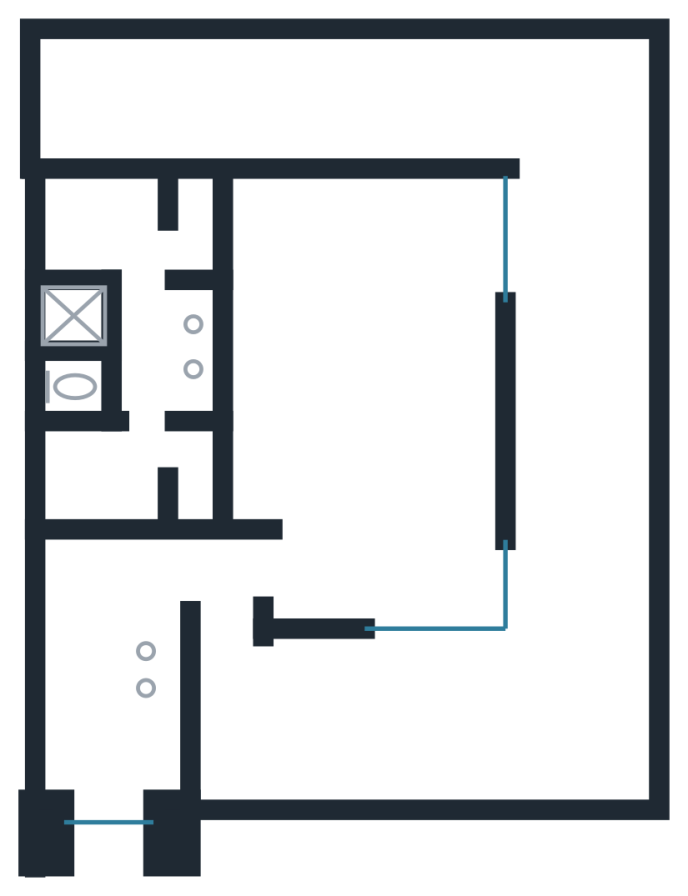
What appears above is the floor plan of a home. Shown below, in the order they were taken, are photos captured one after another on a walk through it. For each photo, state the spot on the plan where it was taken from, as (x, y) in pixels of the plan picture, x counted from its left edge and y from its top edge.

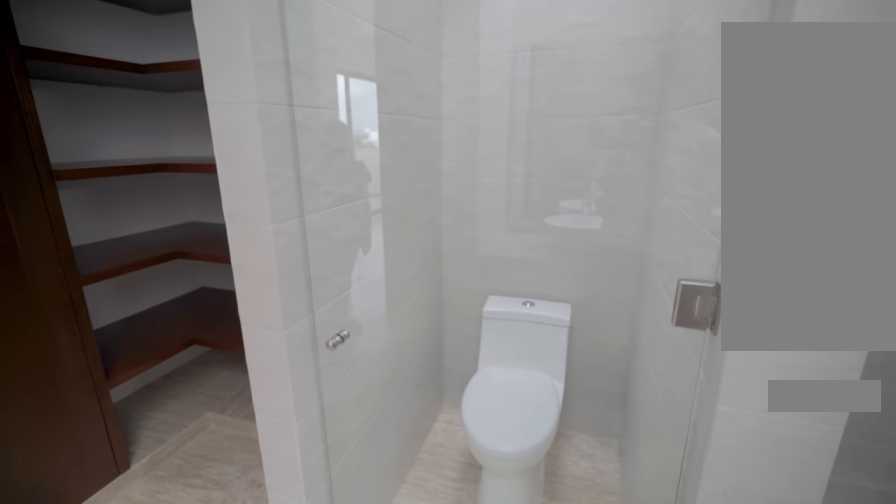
(140, 438)
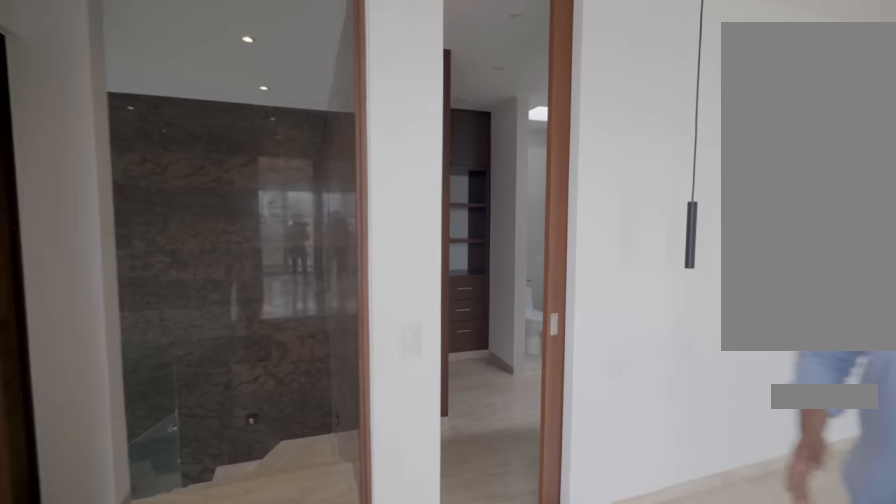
(293, 503)
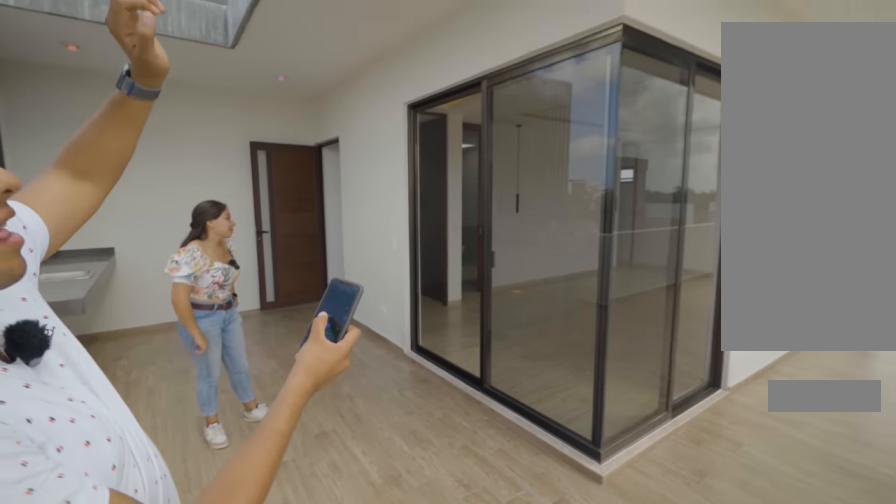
(553, 692)
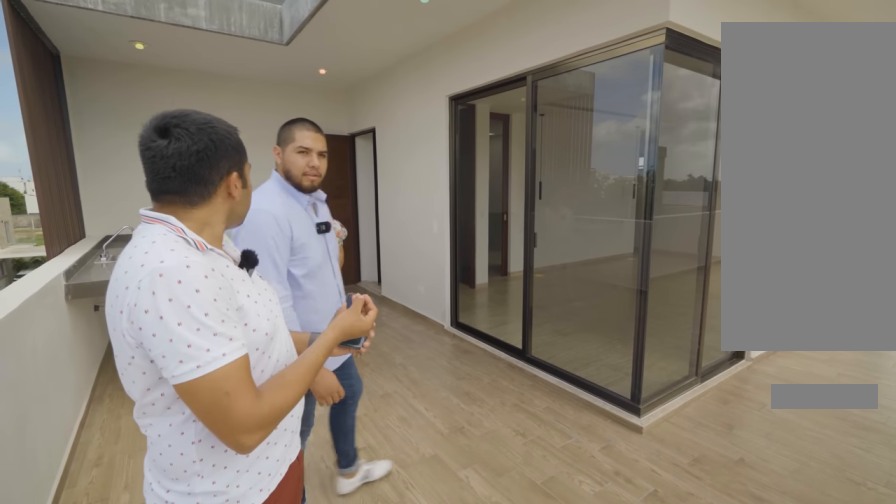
(552, 692)
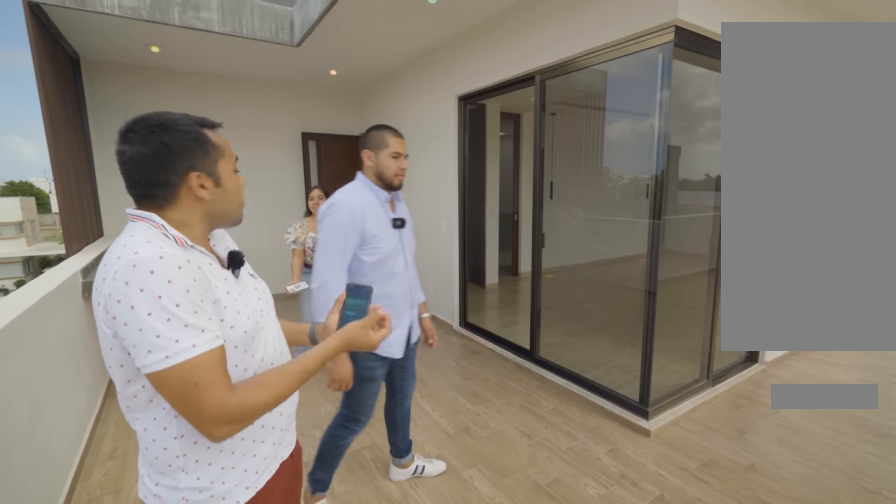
(552, 692)
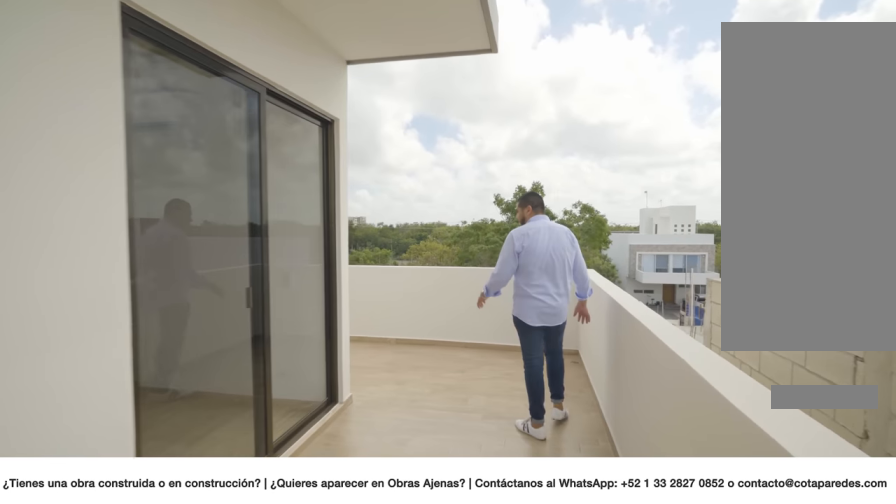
(583, 308)
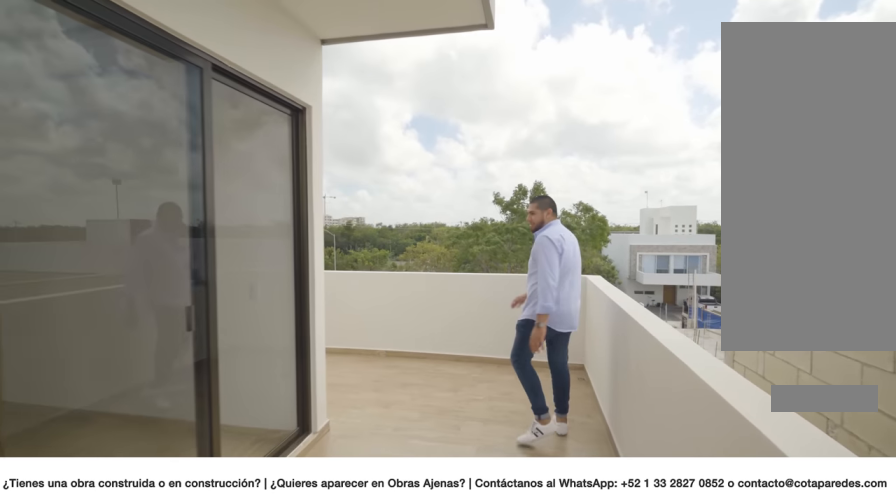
(583, 268)
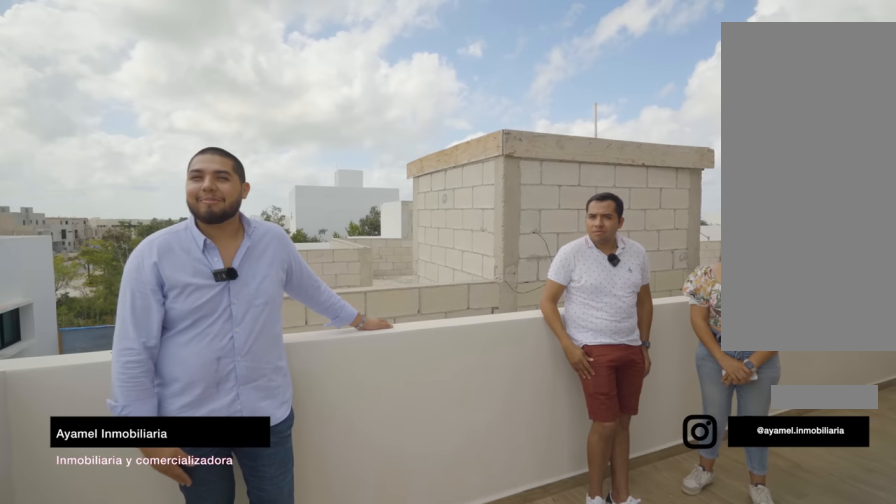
(533, 100)
